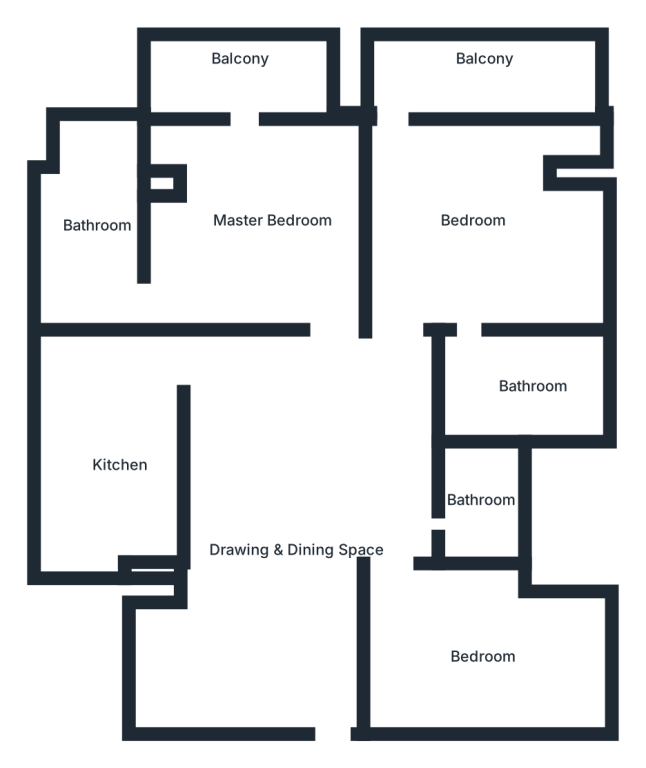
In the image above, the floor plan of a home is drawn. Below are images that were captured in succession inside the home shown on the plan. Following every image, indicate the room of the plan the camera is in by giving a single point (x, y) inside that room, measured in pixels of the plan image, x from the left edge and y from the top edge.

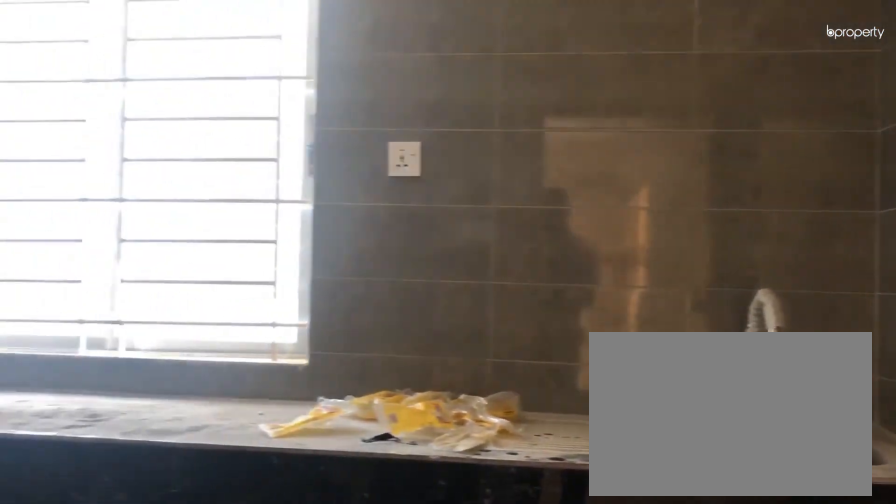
(112, 469)
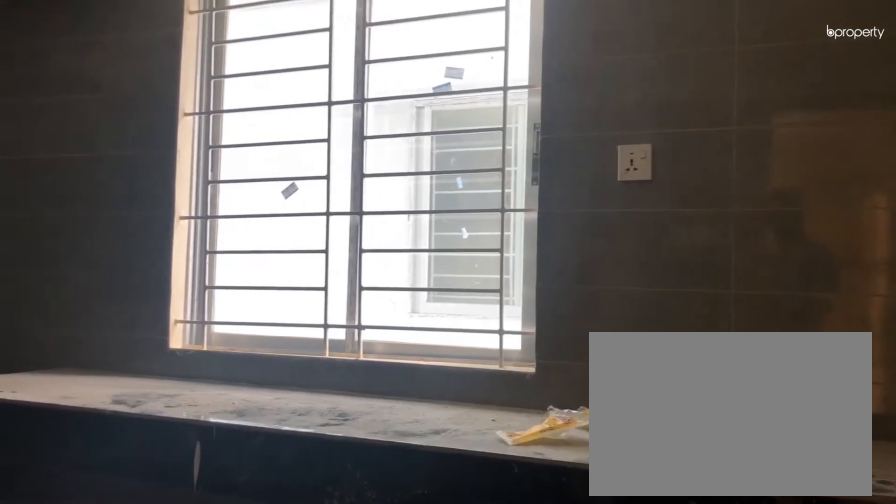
(112, 469)
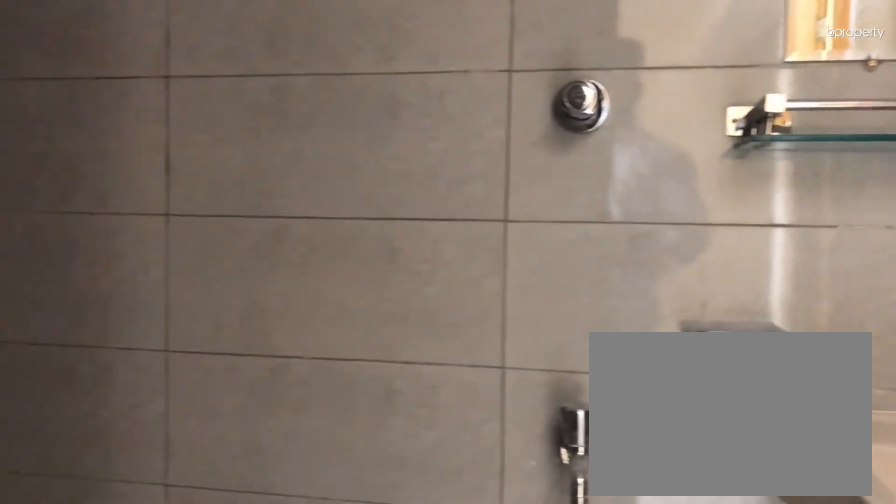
(479, 499)
